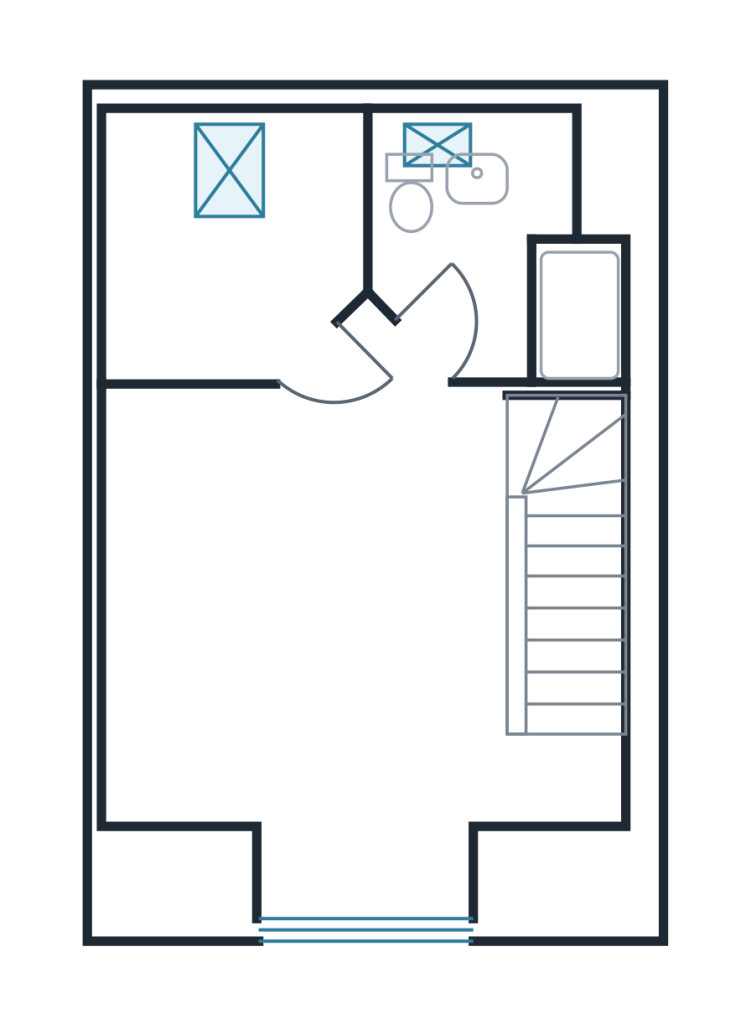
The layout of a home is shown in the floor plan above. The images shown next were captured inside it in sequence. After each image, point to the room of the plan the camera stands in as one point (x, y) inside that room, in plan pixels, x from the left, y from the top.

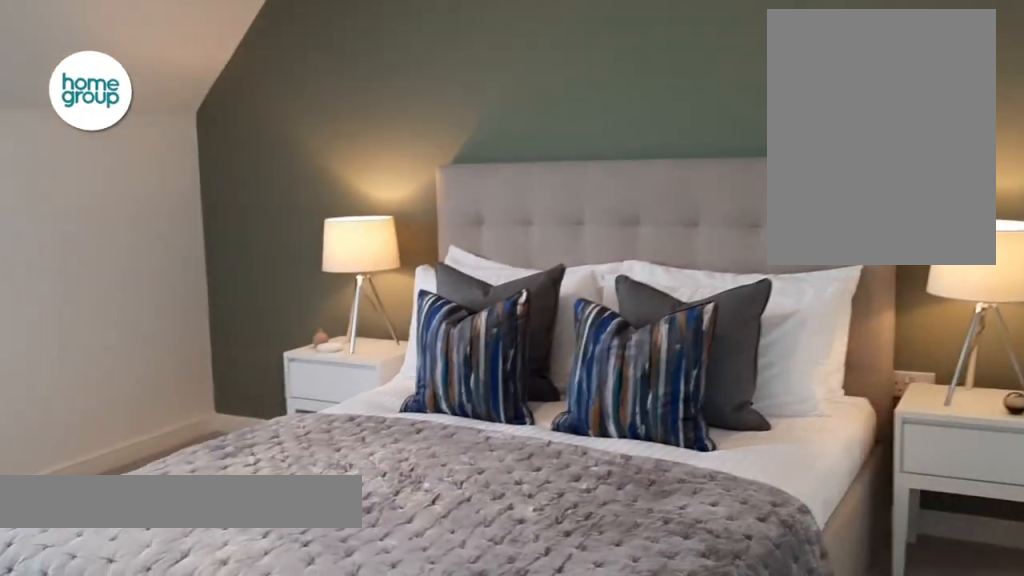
(313, 630)
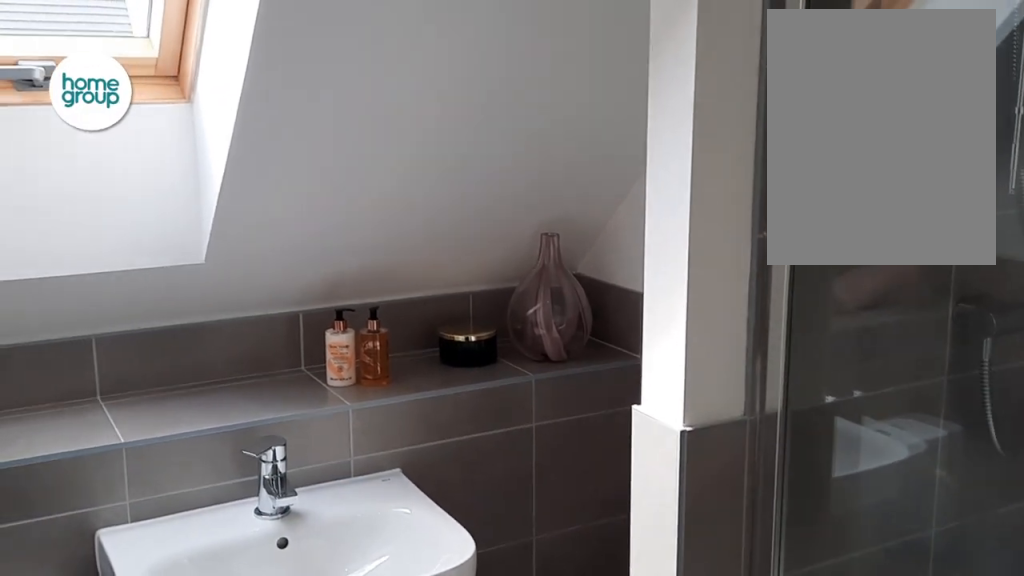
(494, 246)
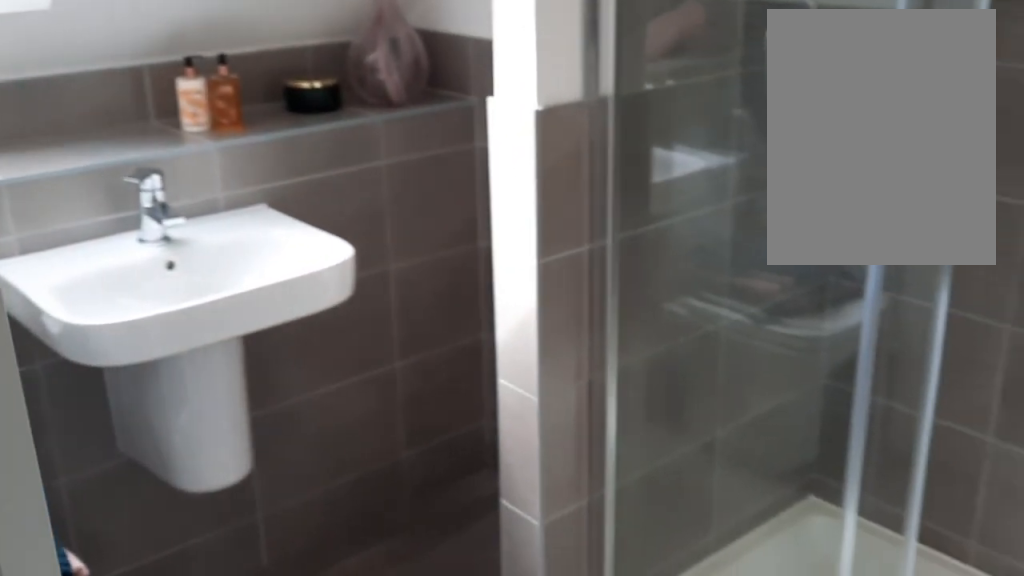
(494, 246)
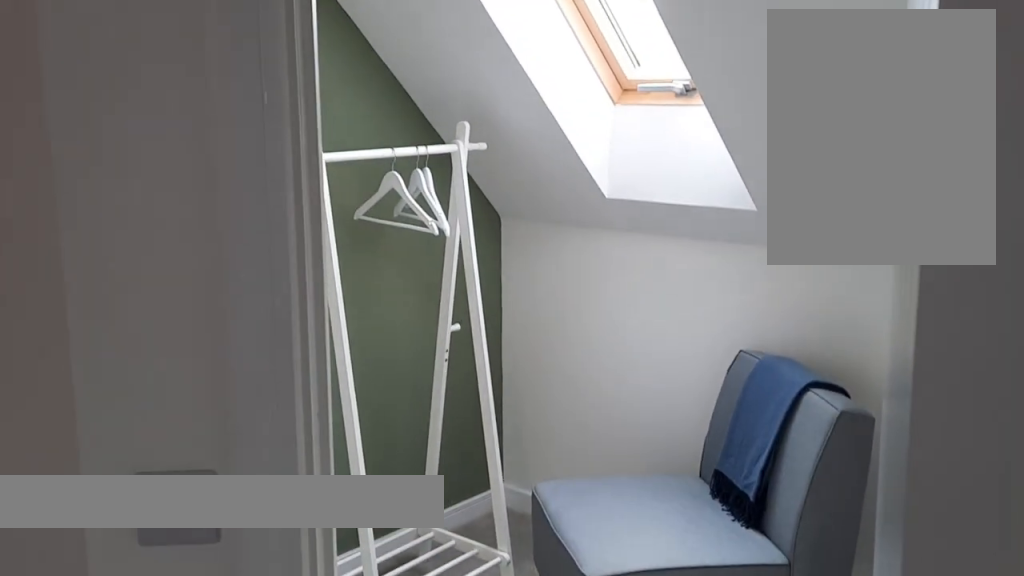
(224, 239)
